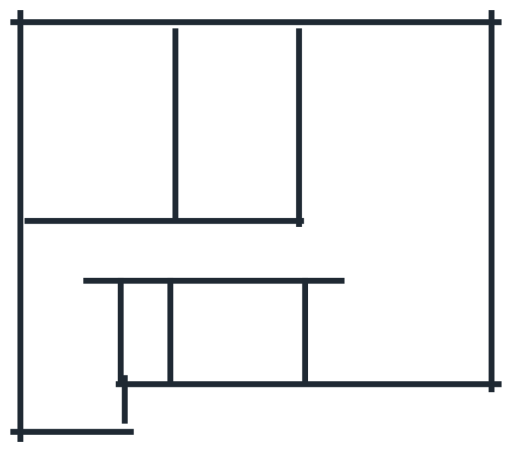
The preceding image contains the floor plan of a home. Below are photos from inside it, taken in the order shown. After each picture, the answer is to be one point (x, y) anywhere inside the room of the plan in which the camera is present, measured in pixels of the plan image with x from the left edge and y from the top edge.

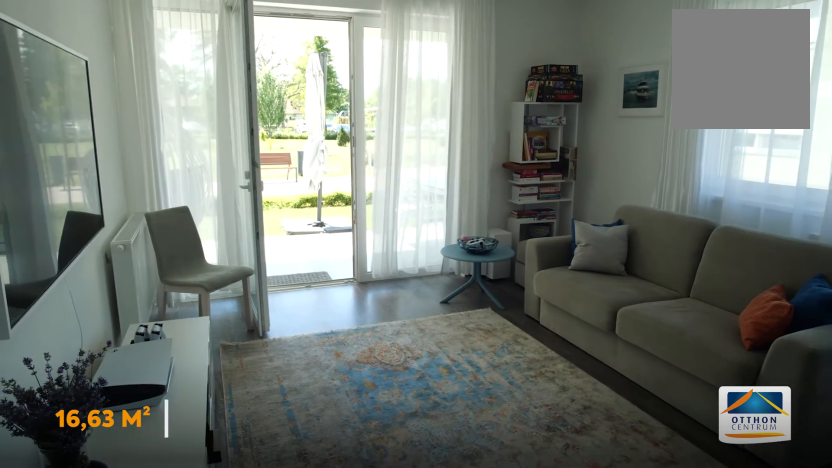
(395, 123)
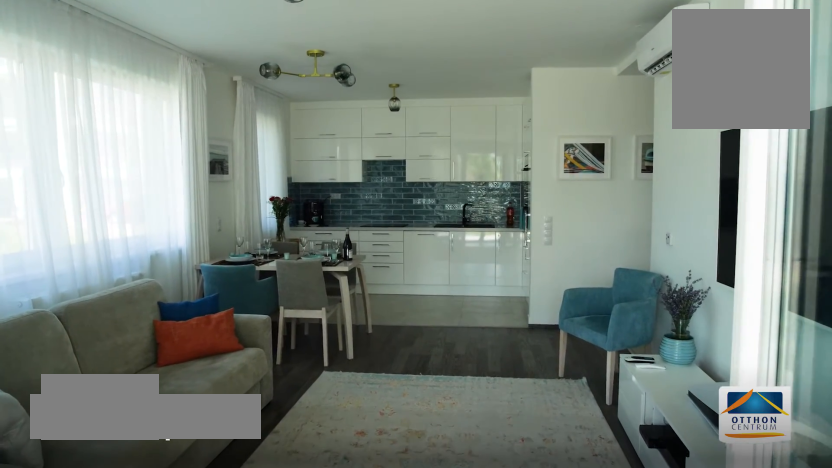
(395, 123)
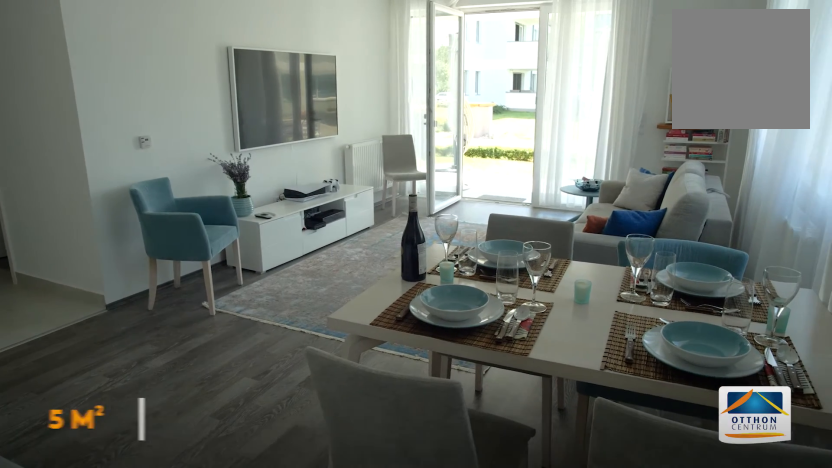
(394, 241)
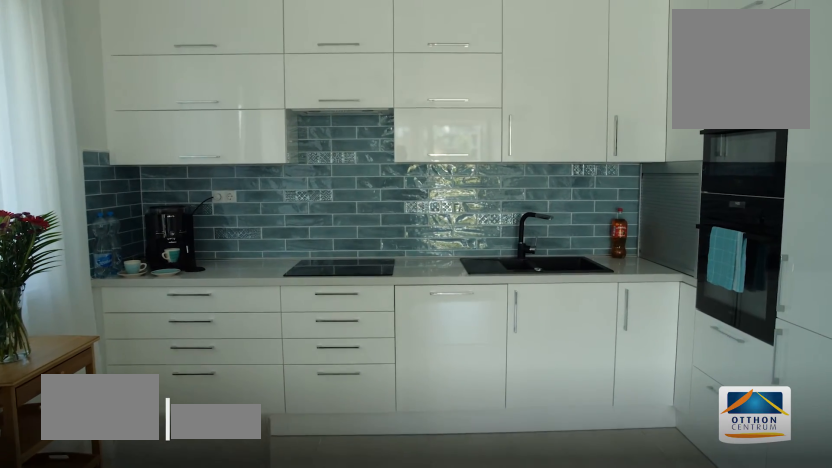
(393, 324)
